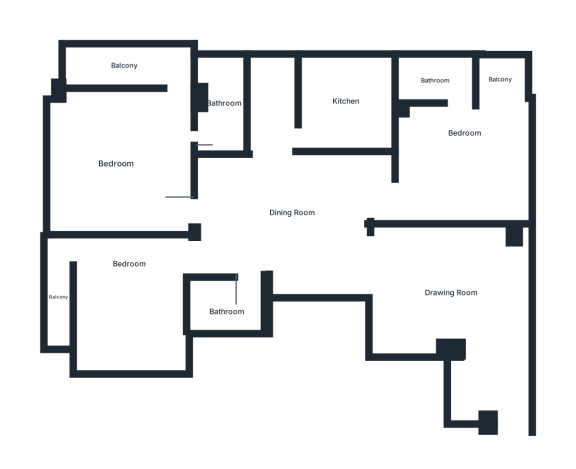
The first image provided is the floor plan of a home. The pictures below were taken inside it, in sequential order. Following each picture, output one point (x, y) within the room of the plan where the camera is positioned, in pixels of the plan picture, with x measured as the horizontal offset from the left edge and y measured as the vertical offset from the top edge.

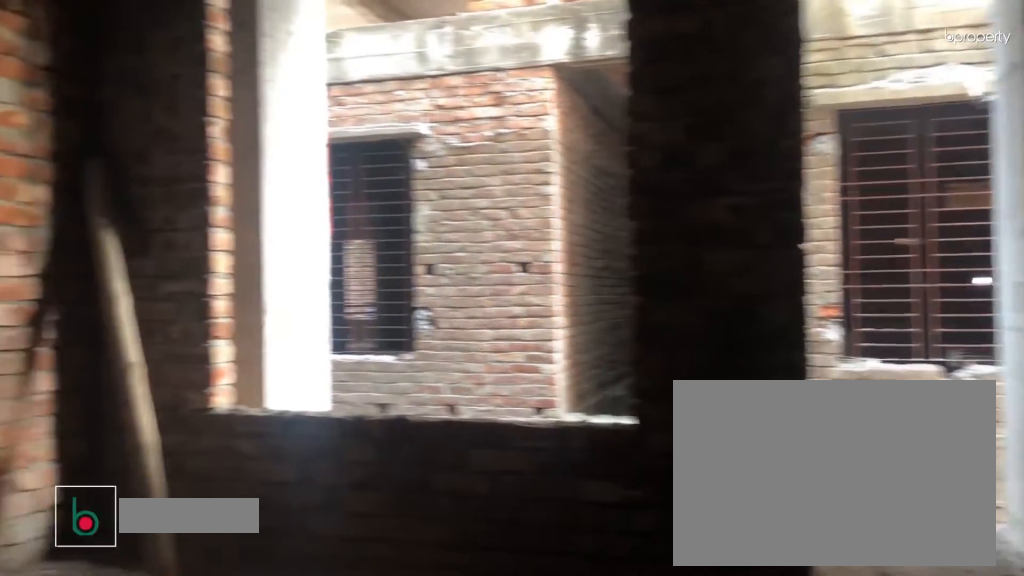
(127, 307)
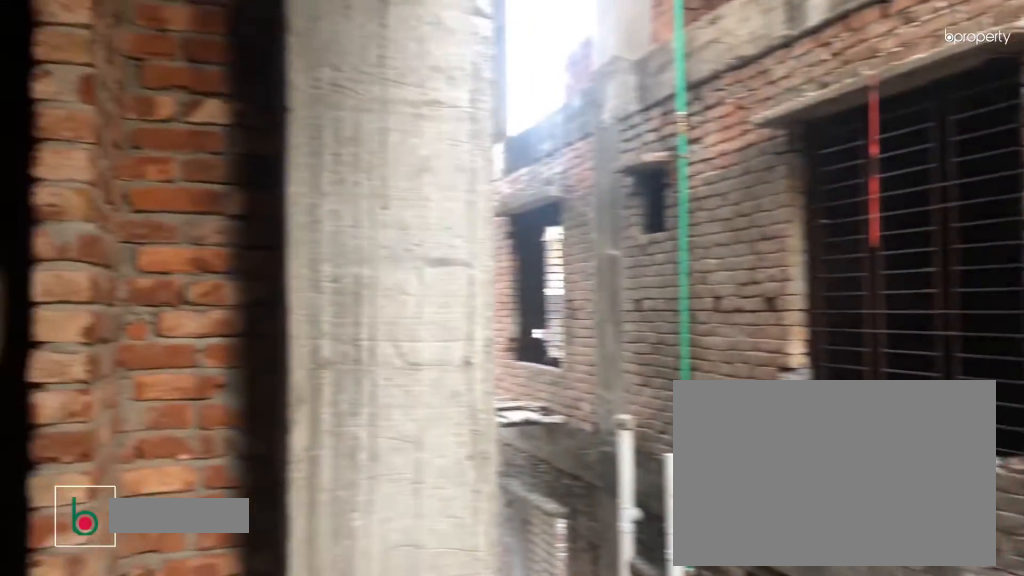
(62, 298)
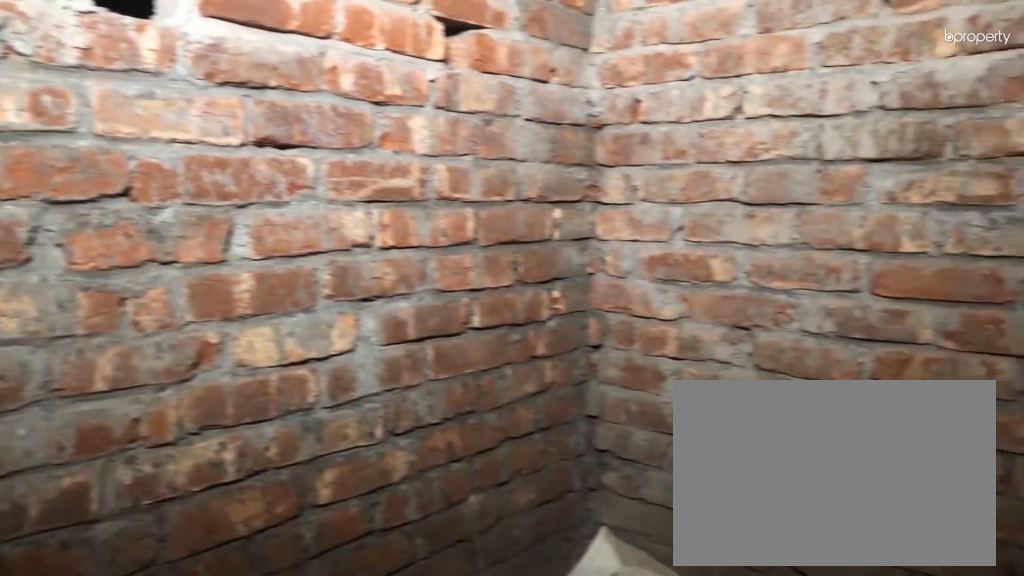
(226, 311)
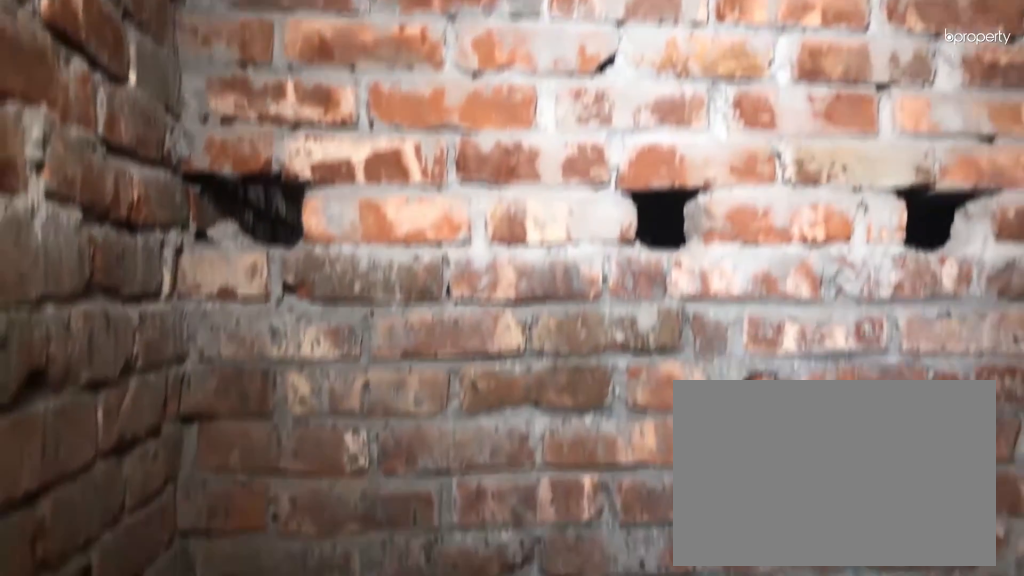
(226, 311)
